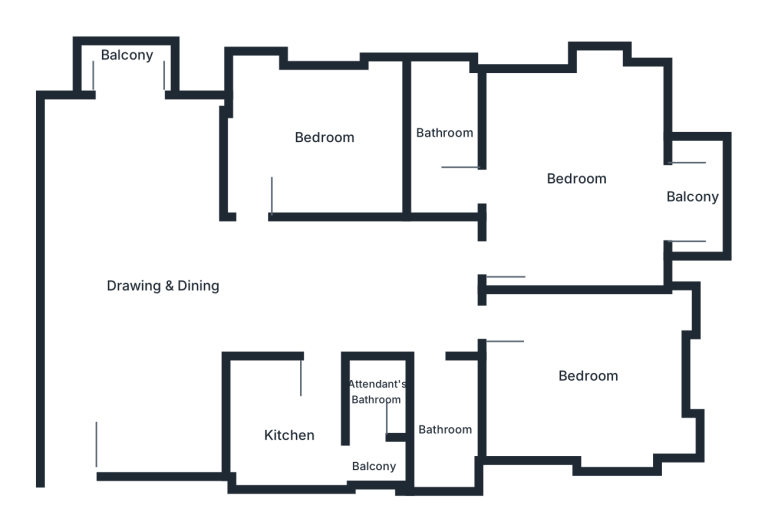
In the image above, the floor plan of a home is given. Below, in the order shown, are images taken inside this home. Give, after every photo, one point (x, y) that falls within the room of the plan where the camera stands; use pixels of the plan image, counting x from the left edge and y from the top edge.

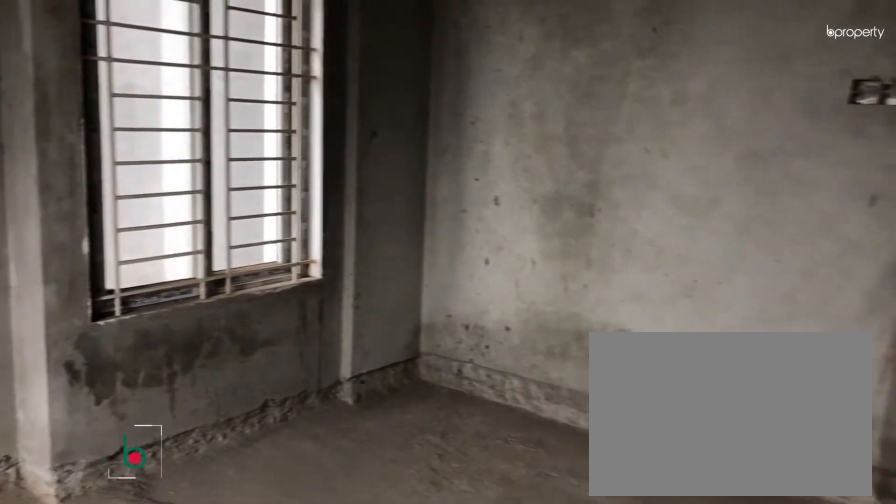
(592, 389)
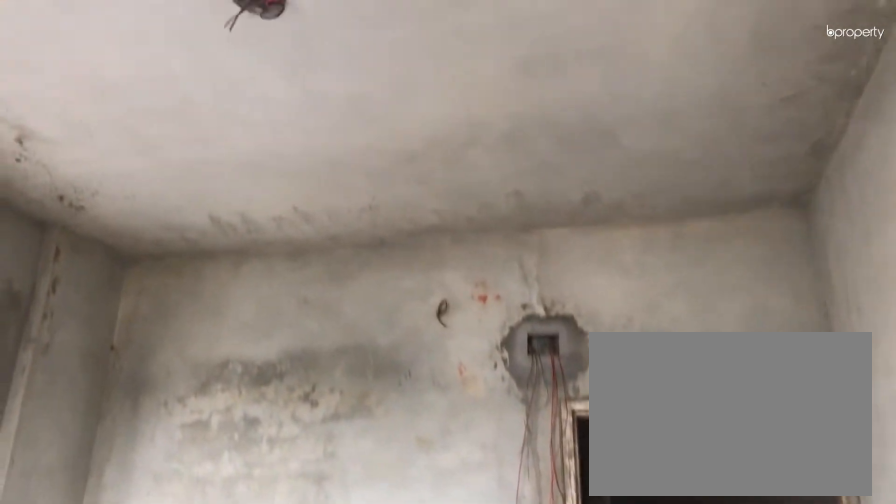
(592, 389)
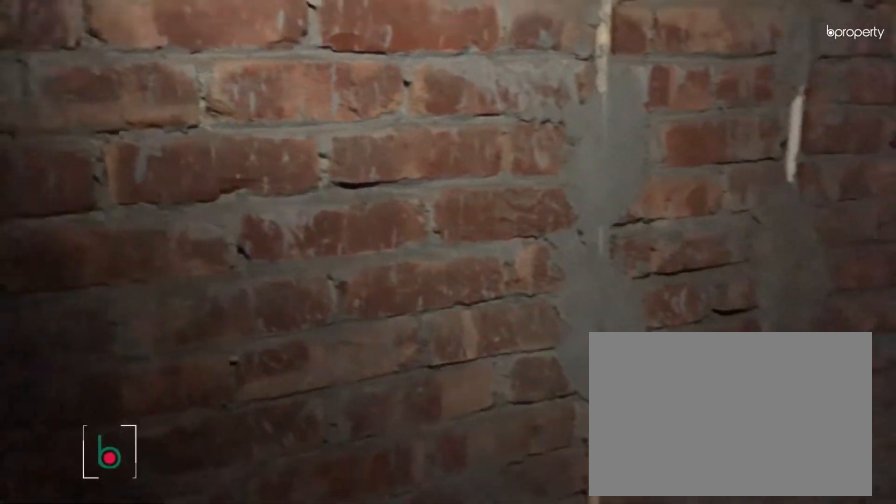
(445, 417)
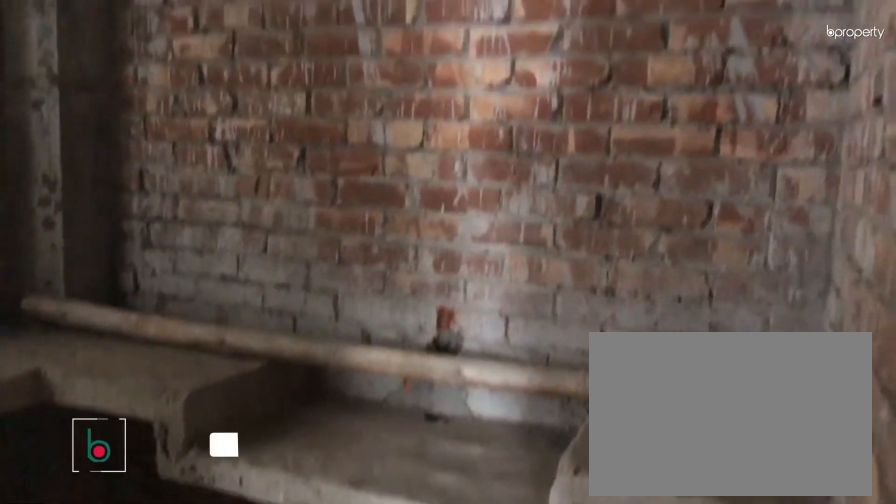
(290, 421)
